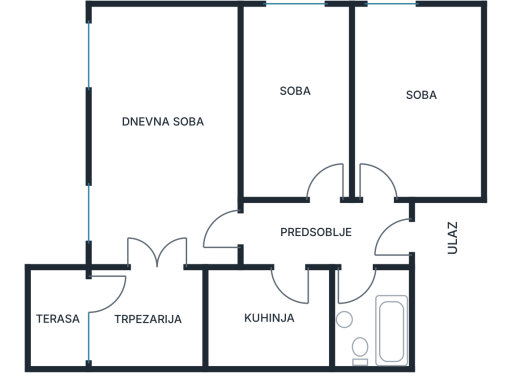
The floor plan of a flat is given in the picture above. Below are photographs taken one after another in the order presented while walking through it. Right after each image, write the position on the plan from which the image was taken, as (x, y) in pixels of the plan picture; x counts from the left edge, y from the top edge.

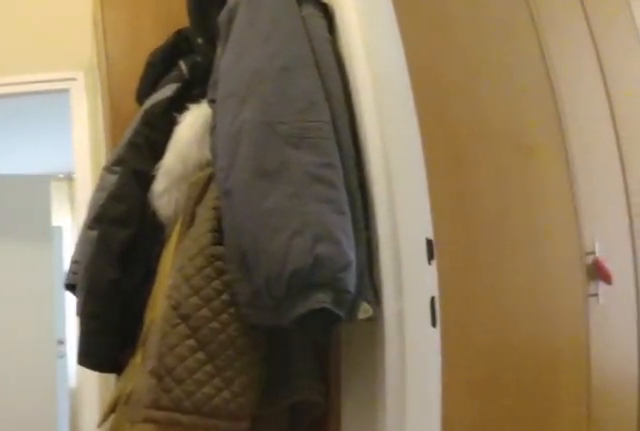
(359, 230)
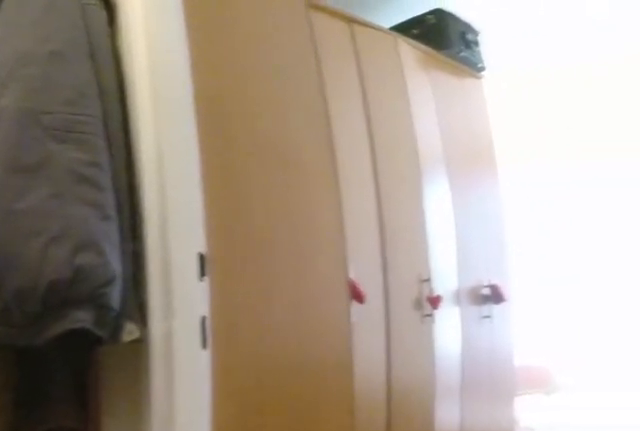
(349, 225)
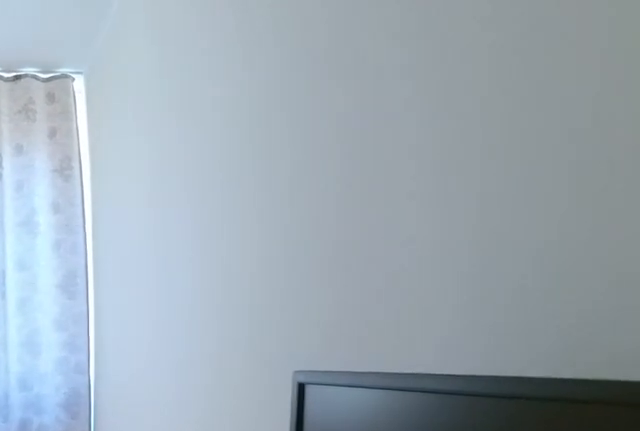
(316, 139)
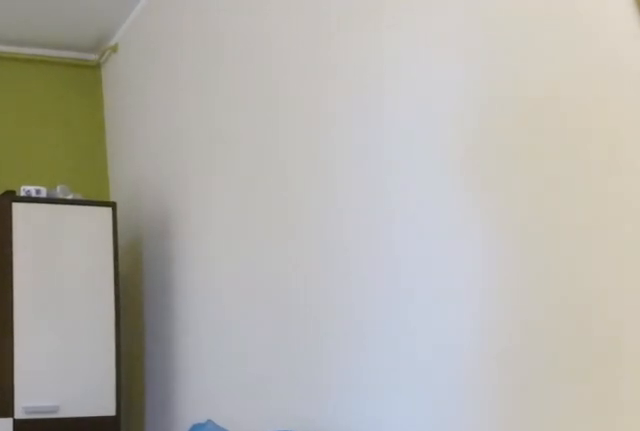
(185, 86)
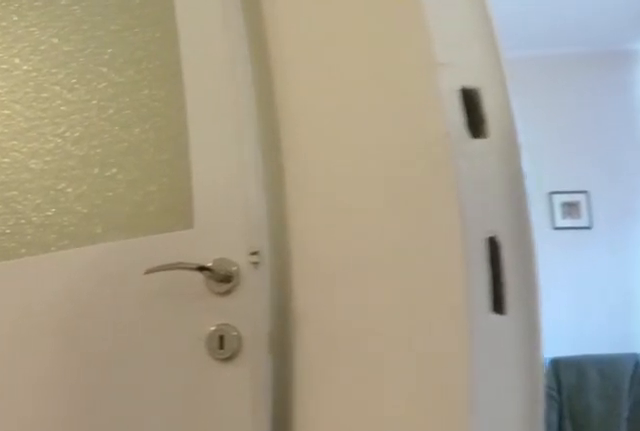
(173, 212)
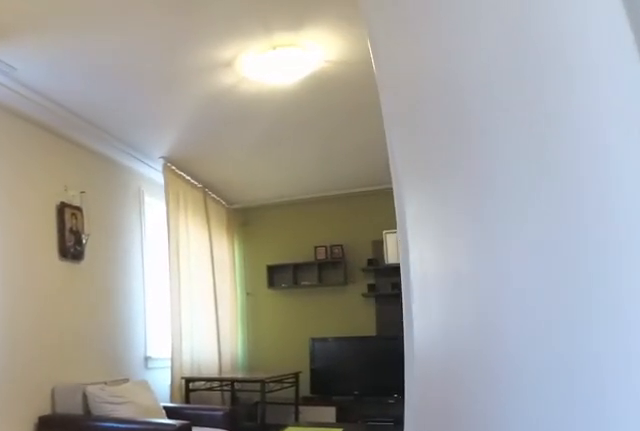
(178, 289)
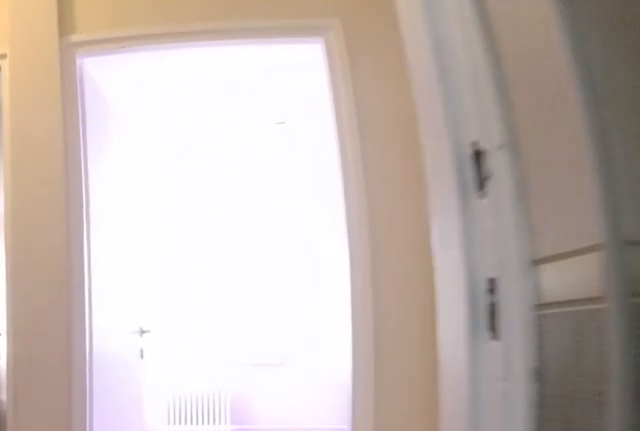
(352, 299)
